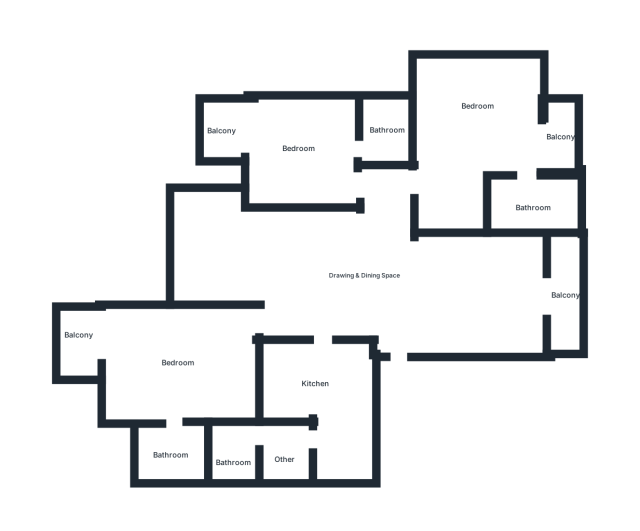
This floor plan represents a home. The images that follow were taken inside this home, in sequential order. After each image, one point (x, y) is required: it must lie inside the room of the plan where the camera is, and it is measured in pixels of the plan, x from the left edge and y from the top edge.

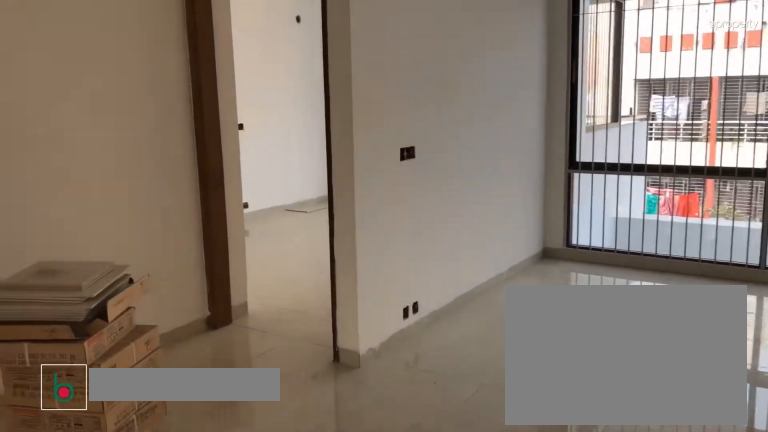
(301, 268)
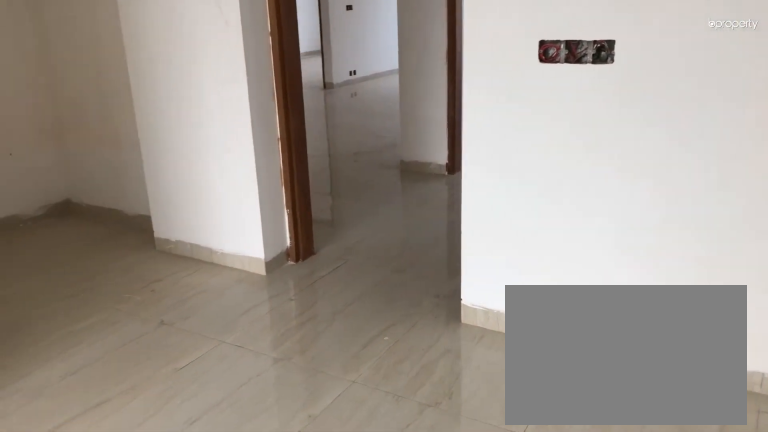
(470, 123)
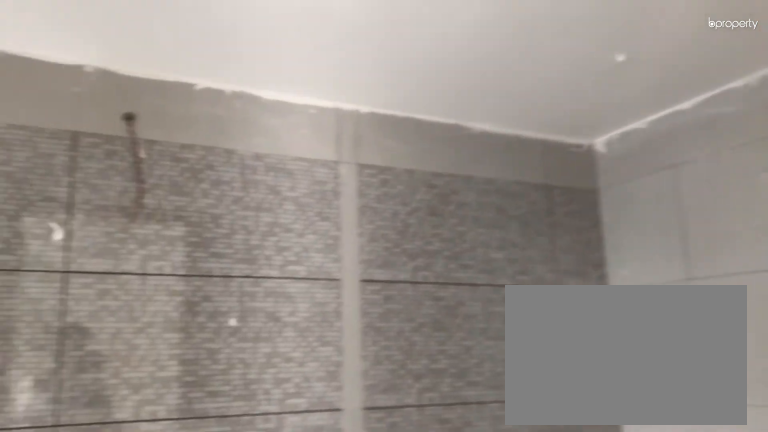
(541, 207)
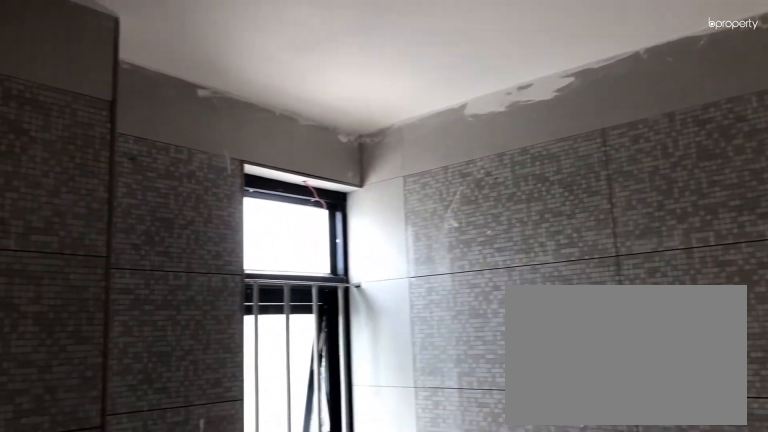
(541, 207)
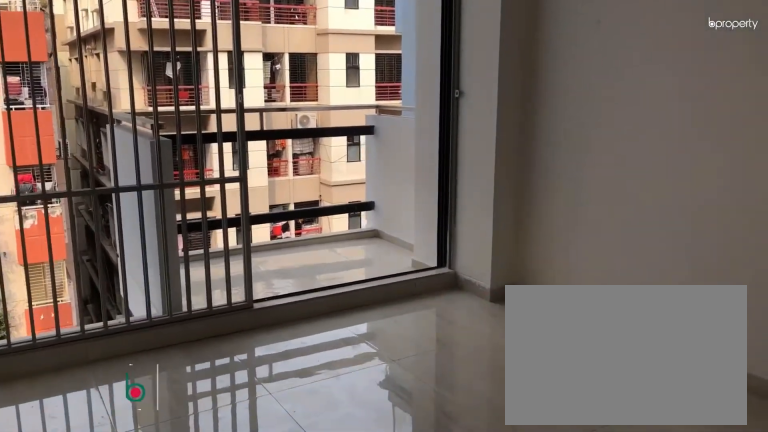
(275, 151)
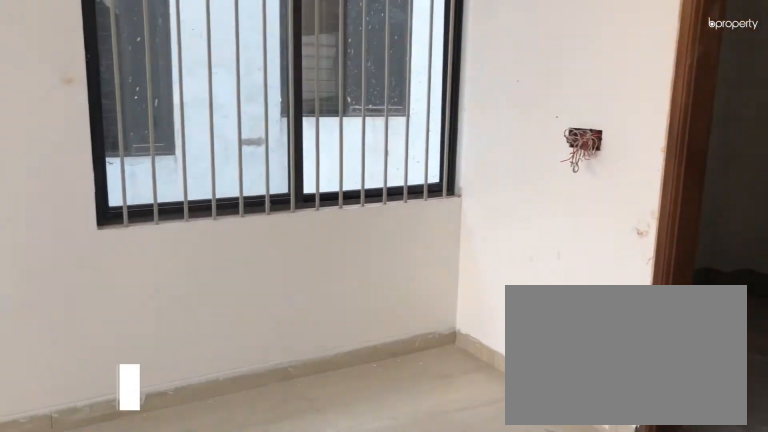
(275, 151)
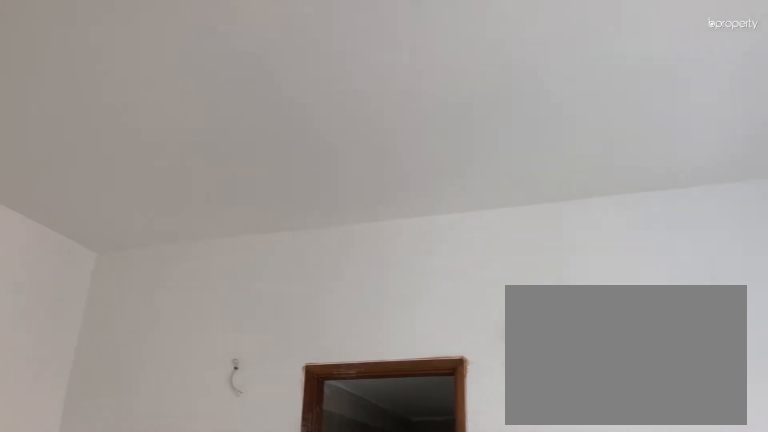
(185, 369)
